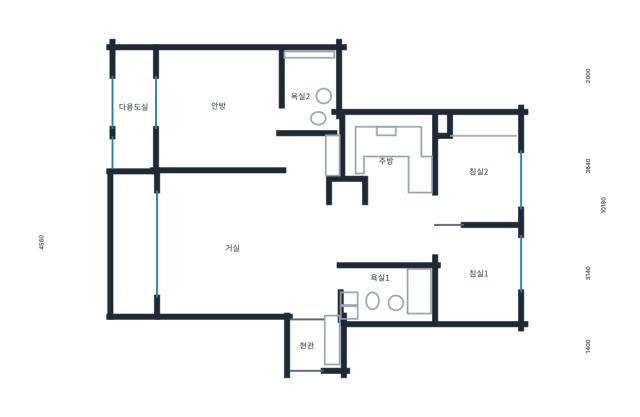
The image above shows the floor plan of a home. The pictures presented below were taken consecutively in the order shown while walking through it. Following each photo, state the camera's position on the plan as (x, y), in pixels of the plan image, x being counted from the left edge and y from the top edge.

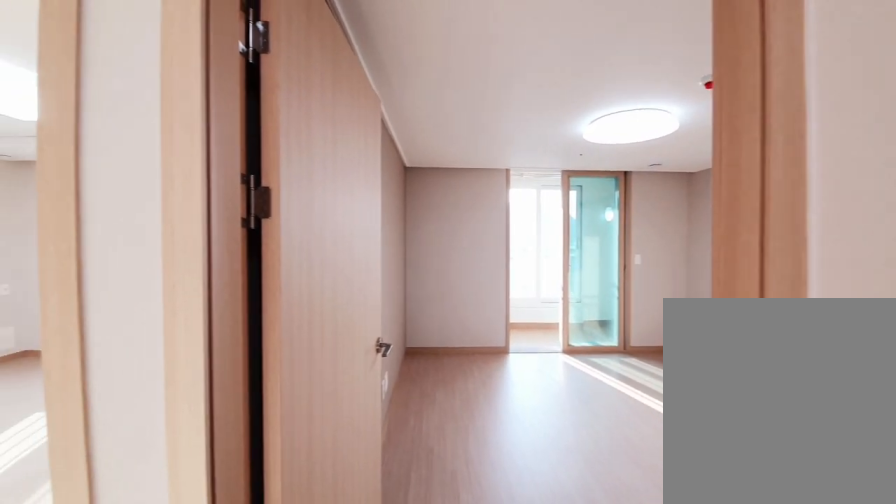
(308, 159)
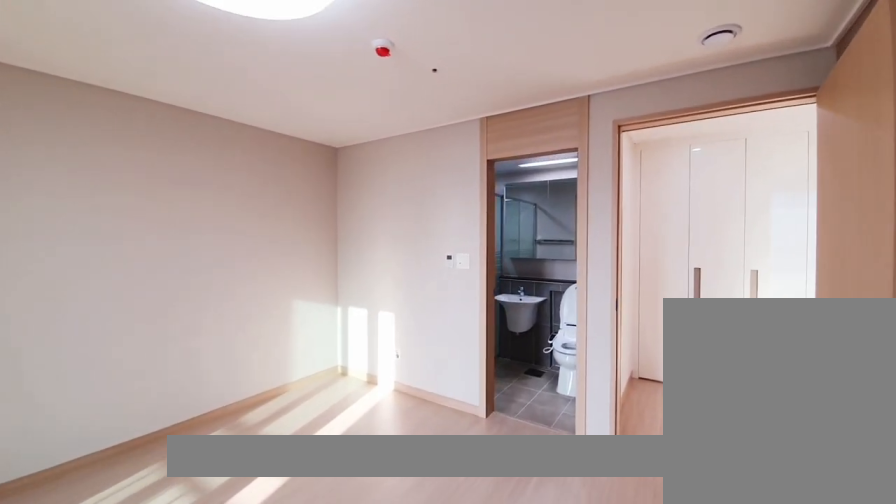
(209, 116)
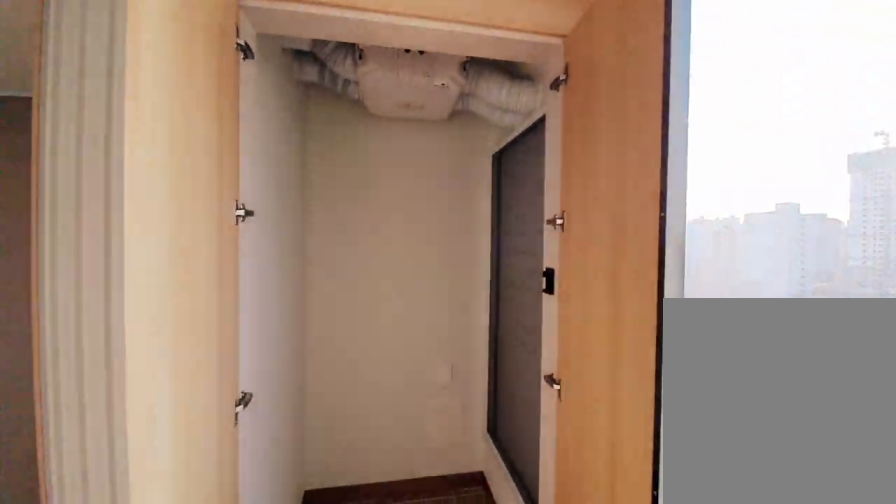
(150, 123)
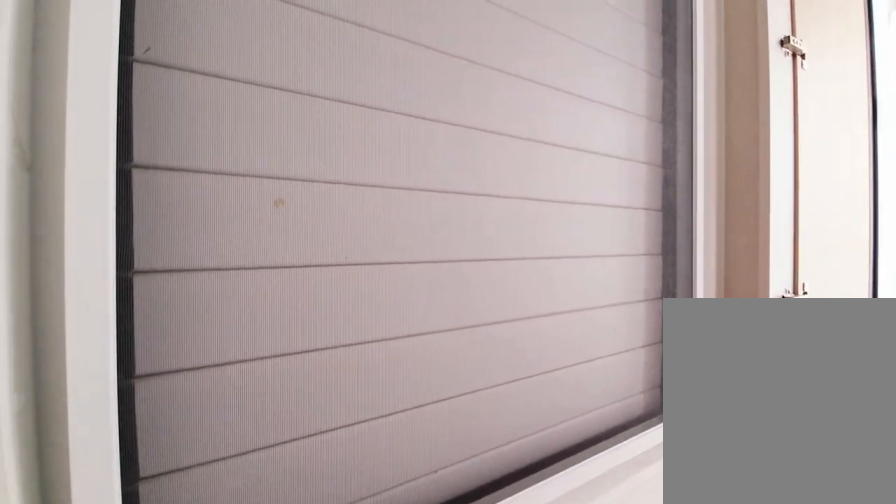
(150, 125)
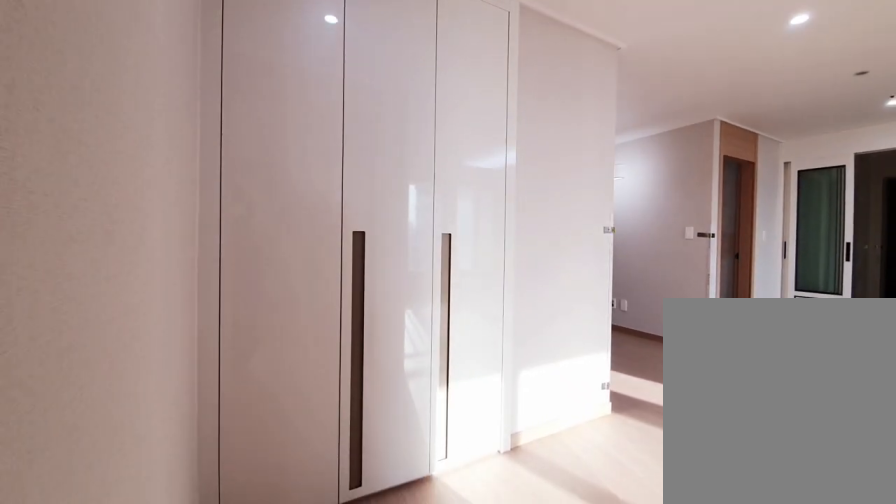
(302, 165)
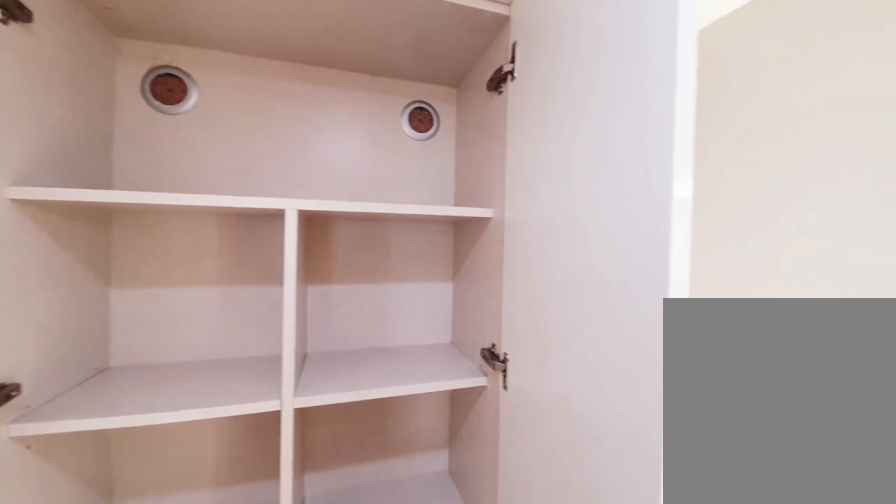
(303, 165)
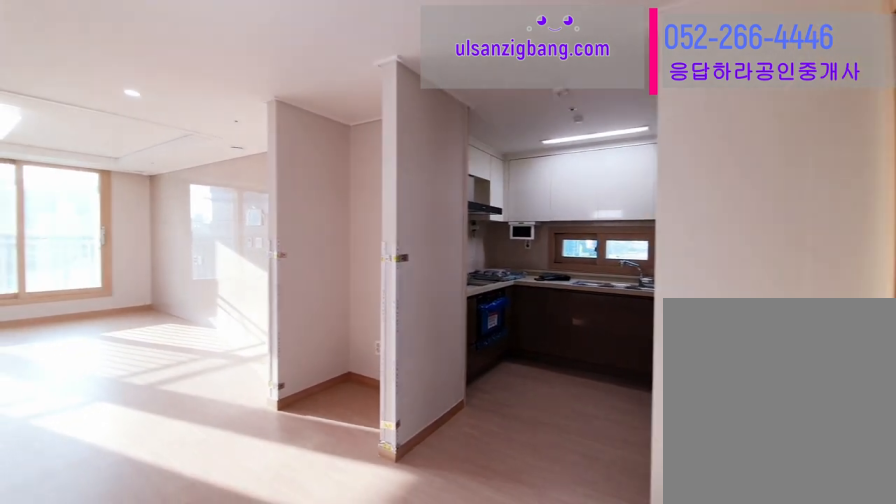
(409, 222)
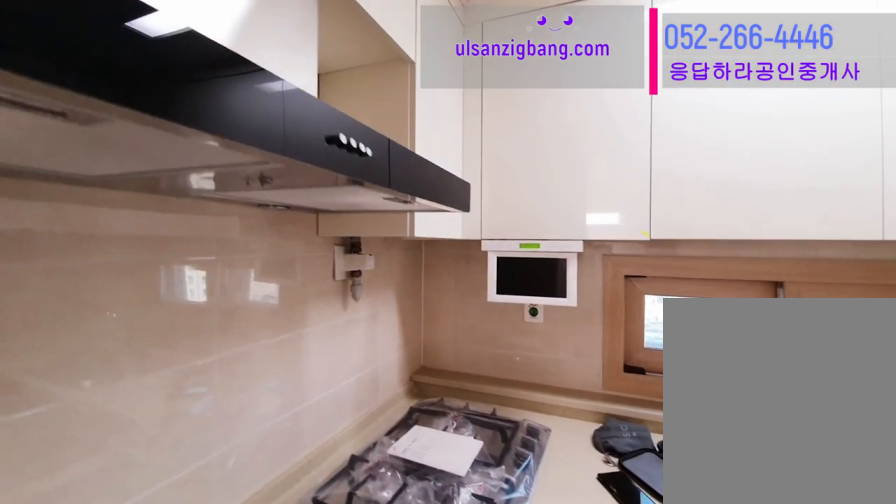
(391, 167)
